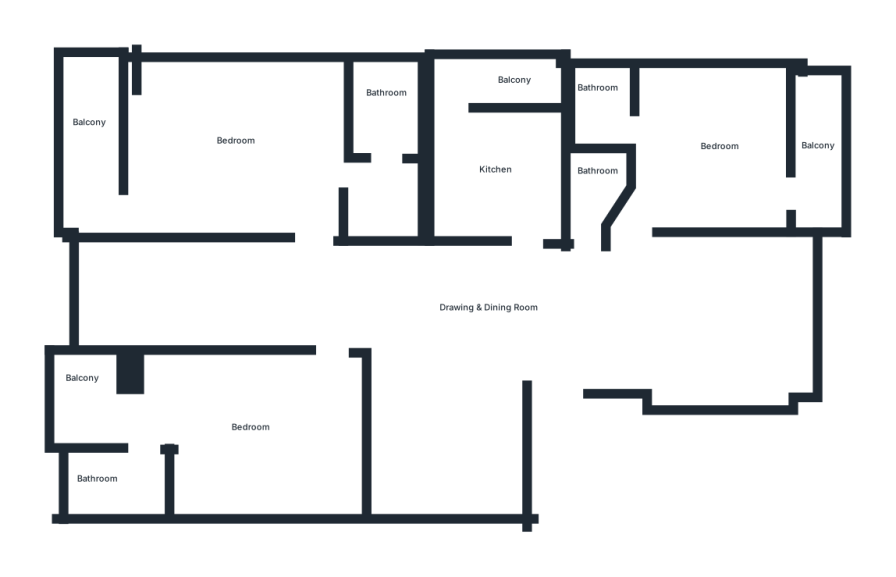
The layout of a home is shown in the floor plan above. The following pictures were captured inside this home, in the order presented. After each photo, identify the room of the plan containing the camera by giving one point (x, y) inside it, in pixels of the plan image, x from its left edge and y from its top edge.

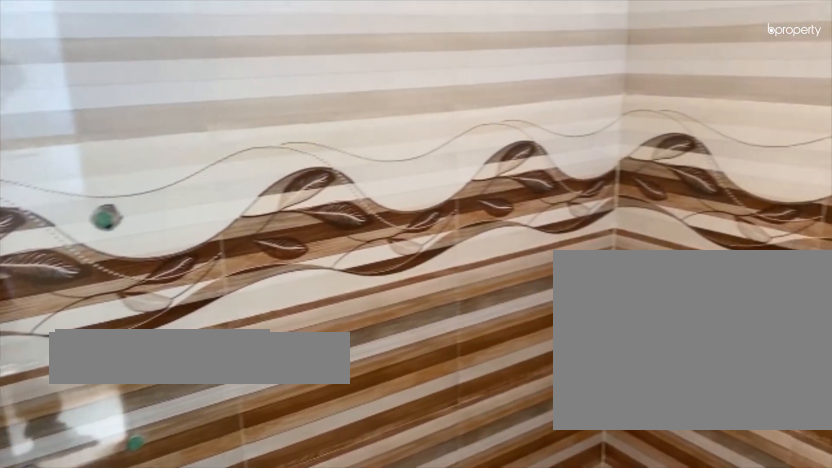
(111, 477)
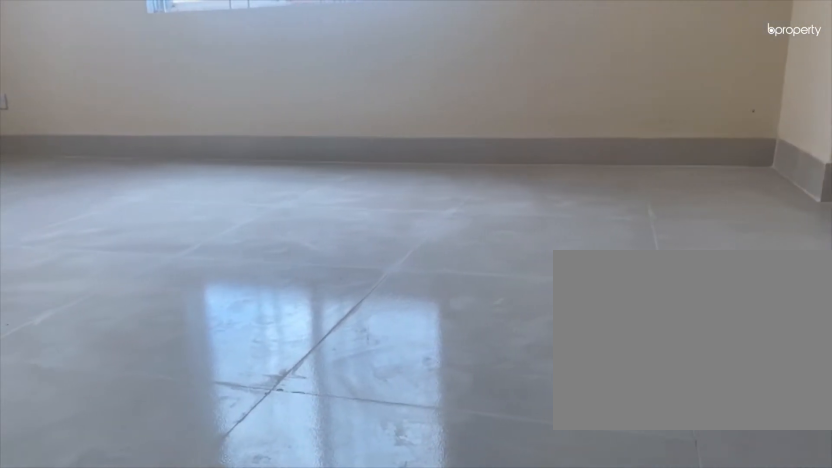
(237, 154)
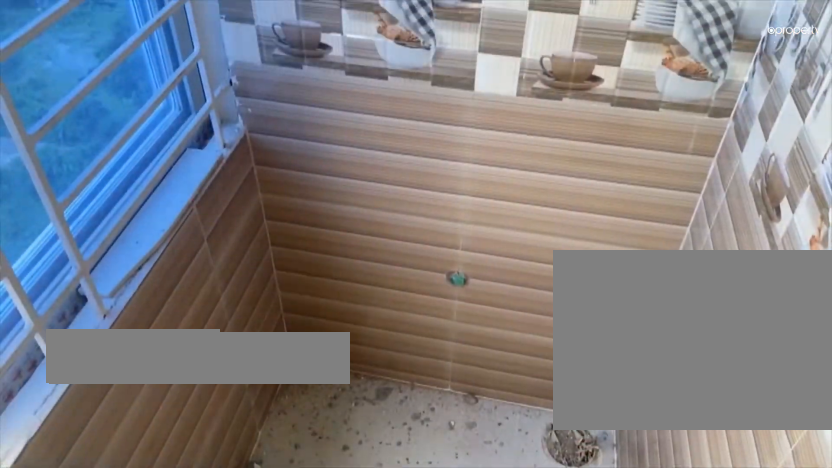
(510, 76)
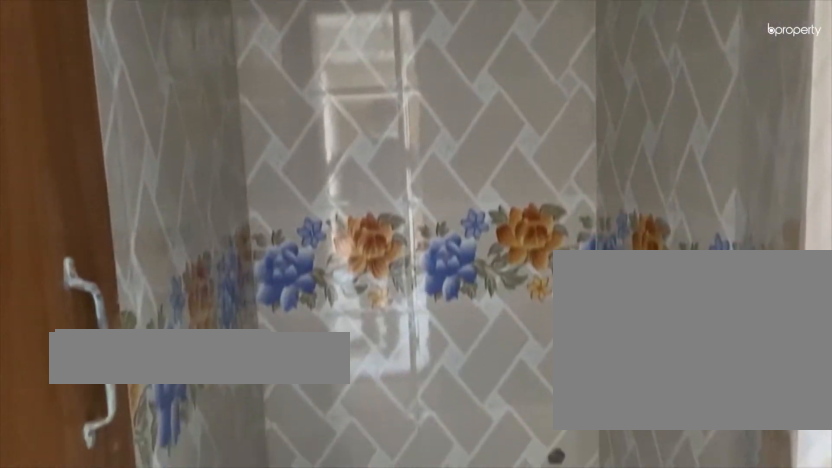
(591, 171)
